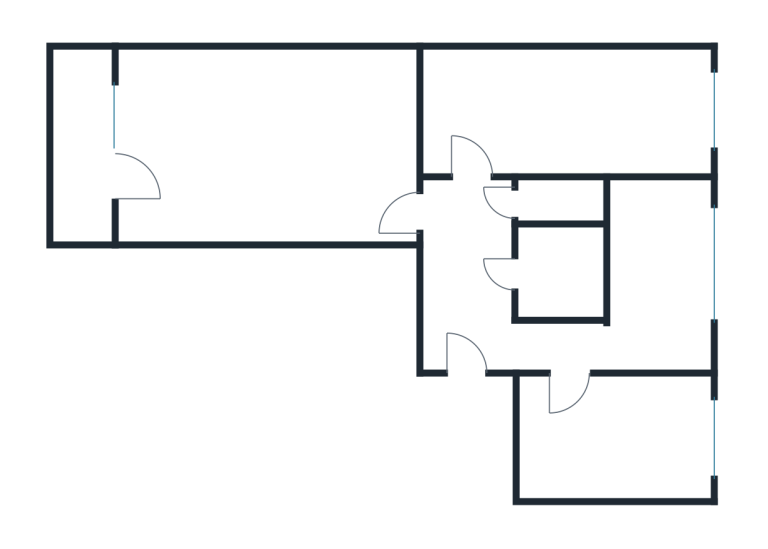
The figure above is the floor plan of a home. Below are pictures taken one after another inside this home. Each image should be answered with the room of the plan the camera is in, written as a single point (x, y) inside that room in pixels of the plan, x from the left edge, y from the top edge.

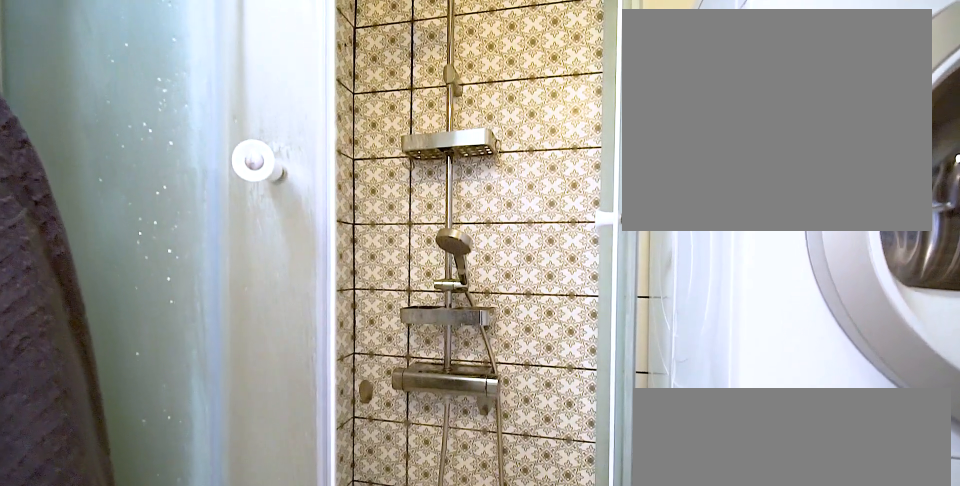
(559, 273)
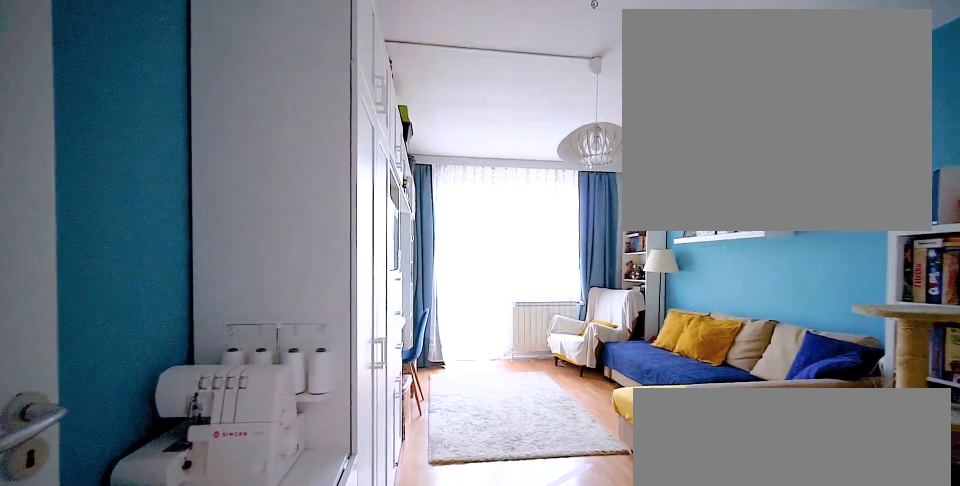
(273, 147)
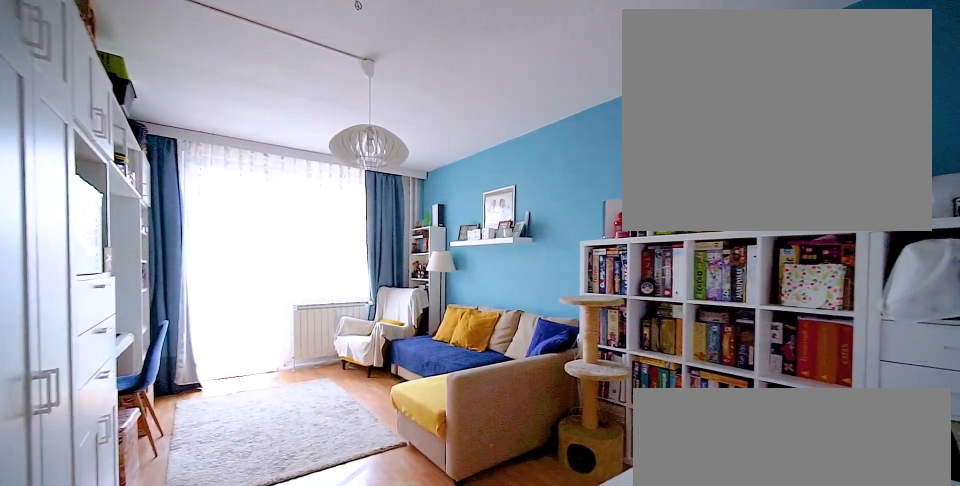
(273, 147)
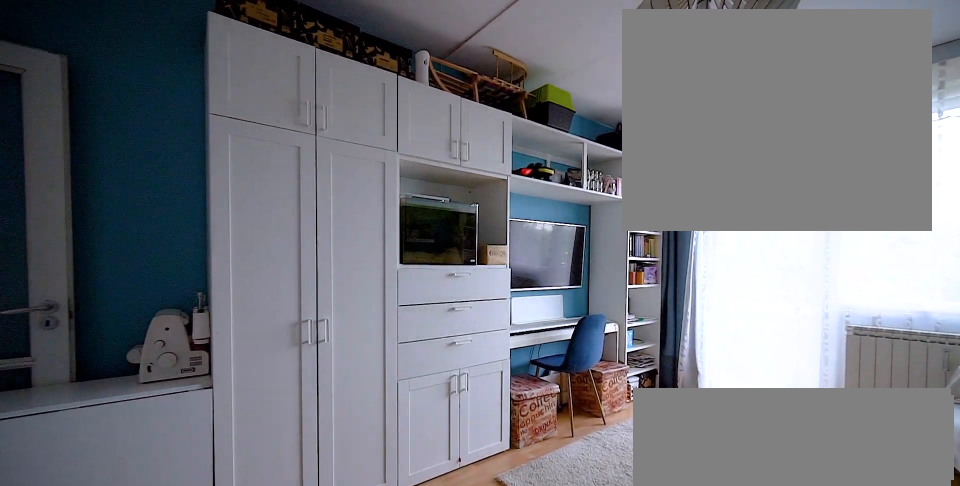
(274, 147)
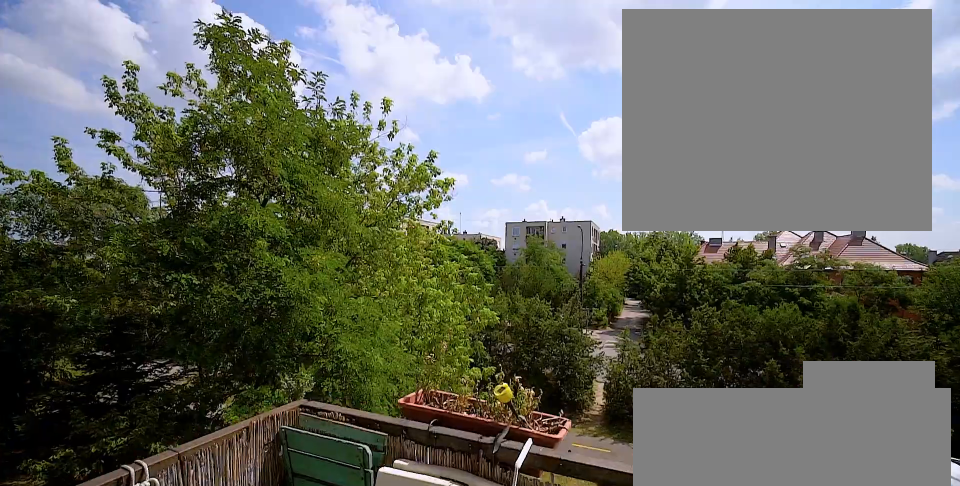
(84, 147)
